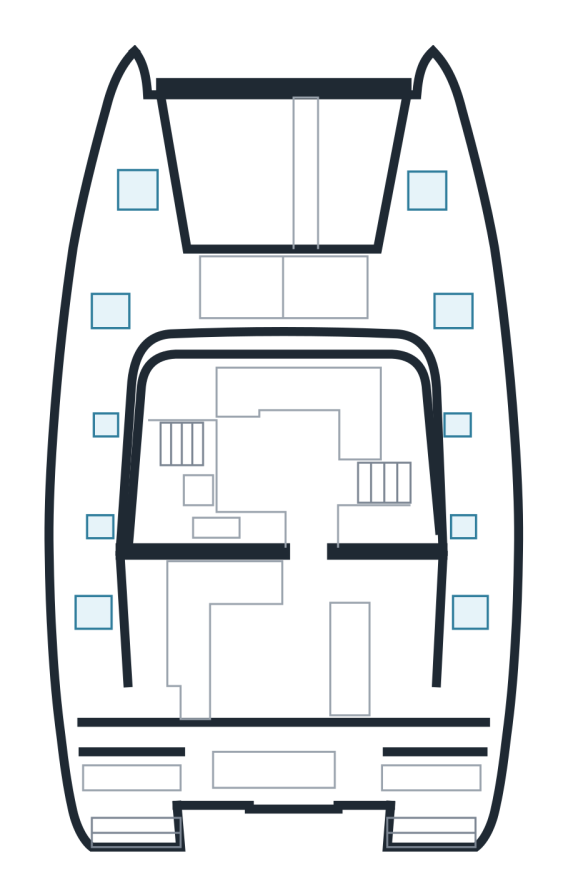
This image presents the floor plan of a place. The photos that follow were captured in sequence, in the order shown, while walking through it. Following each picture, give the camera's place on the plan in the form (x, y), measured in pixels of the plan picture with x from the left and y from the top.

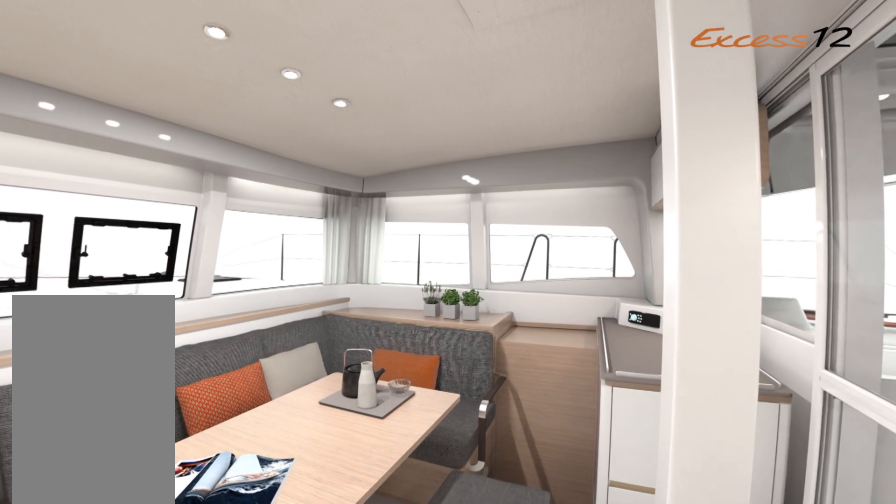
(257, 527)
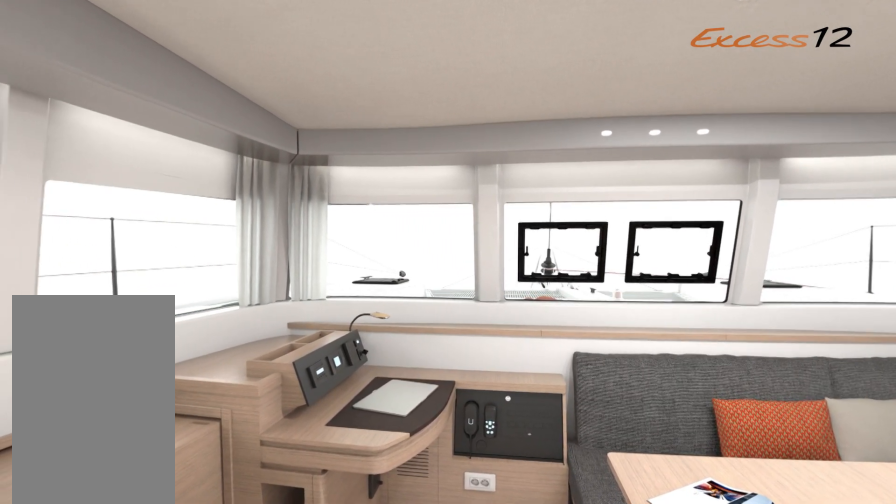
(258, 526)
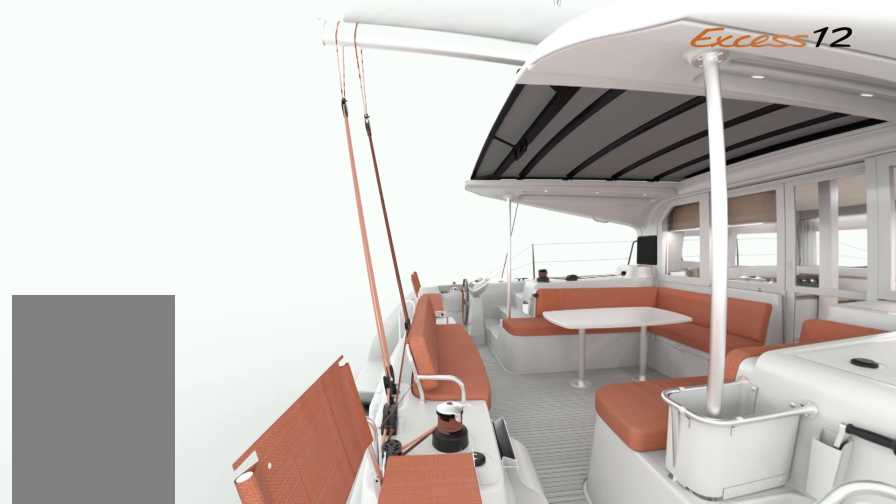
(443, 777)
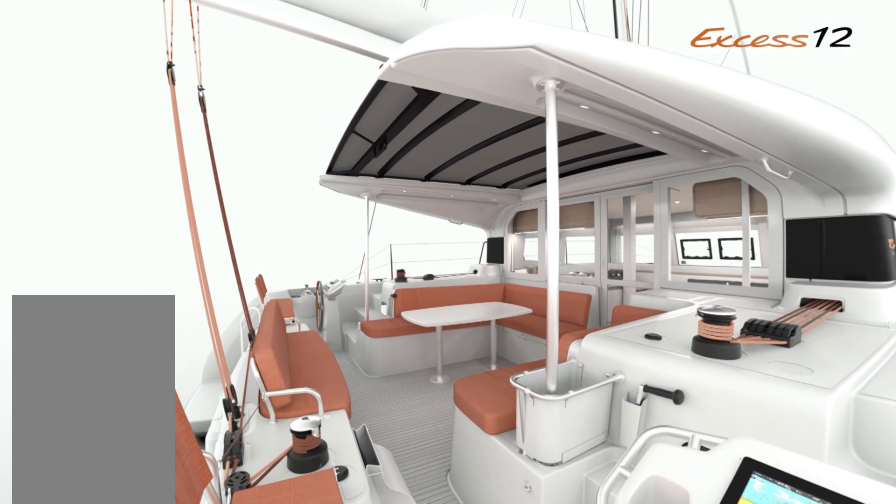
(443, 777)
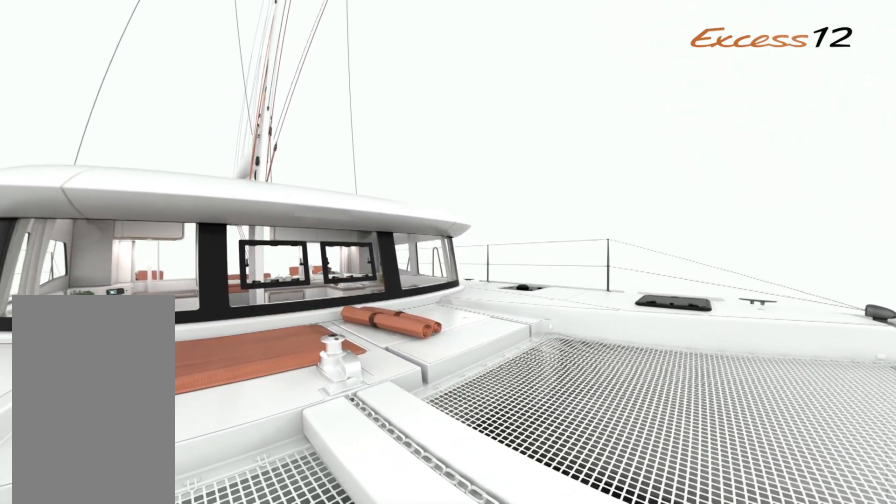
(356, 191)
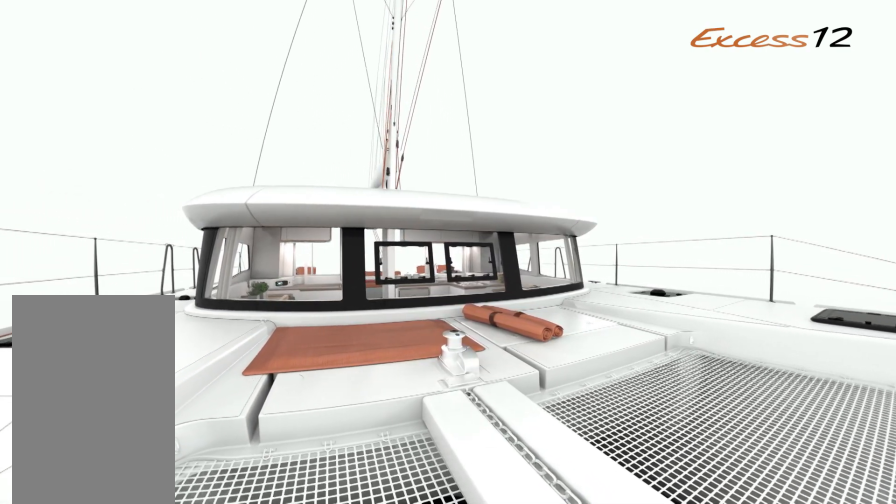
(356, 191)
